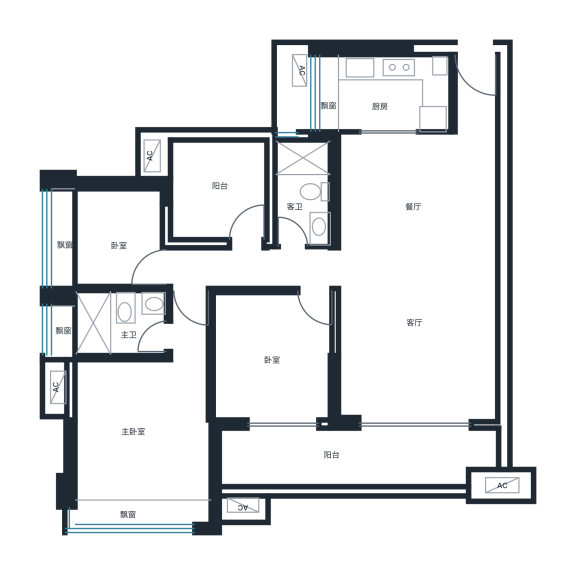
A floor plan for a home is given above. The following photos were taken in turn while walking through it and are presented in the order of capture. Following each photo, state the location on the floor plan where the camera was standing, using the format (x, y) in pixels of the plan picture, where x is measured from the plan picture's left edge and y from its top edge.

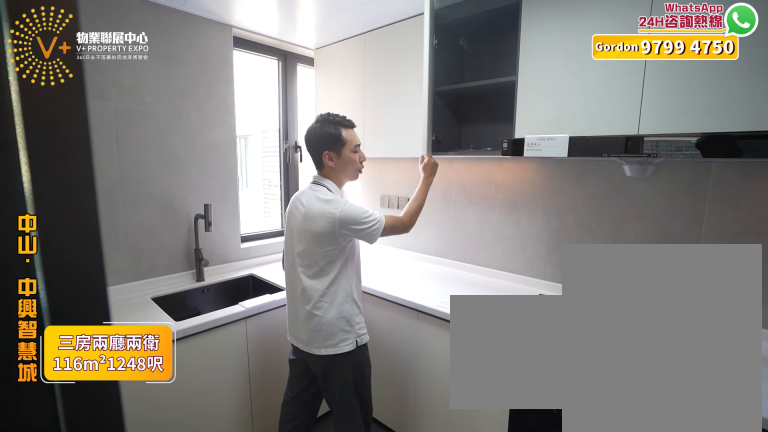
(392, 99)
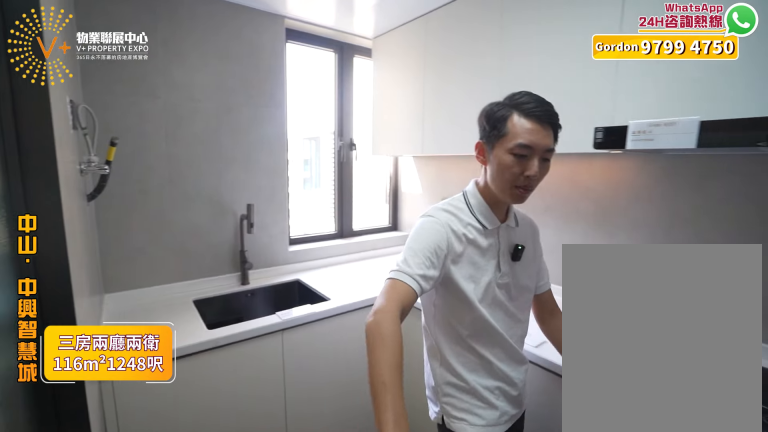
(390, 95)
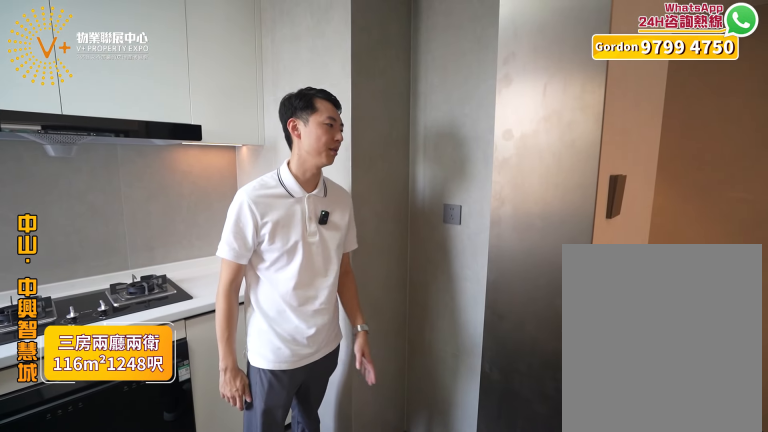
(391, 97)
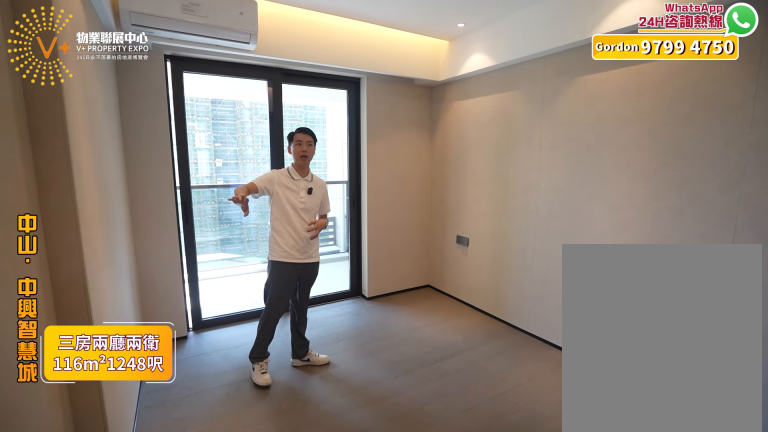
(272, 346)
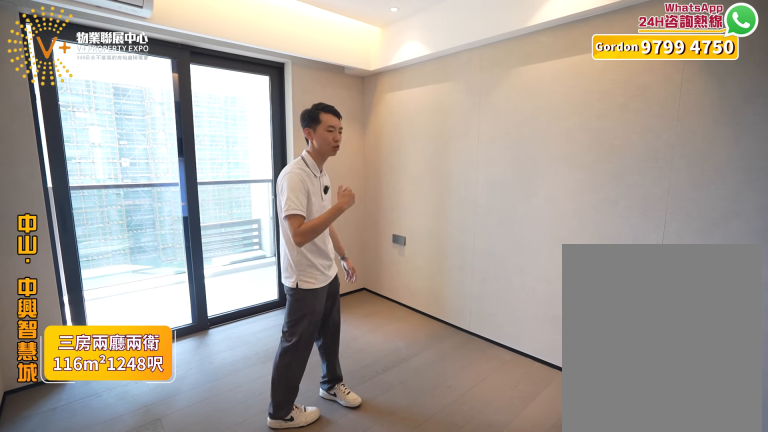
(272, 346)
